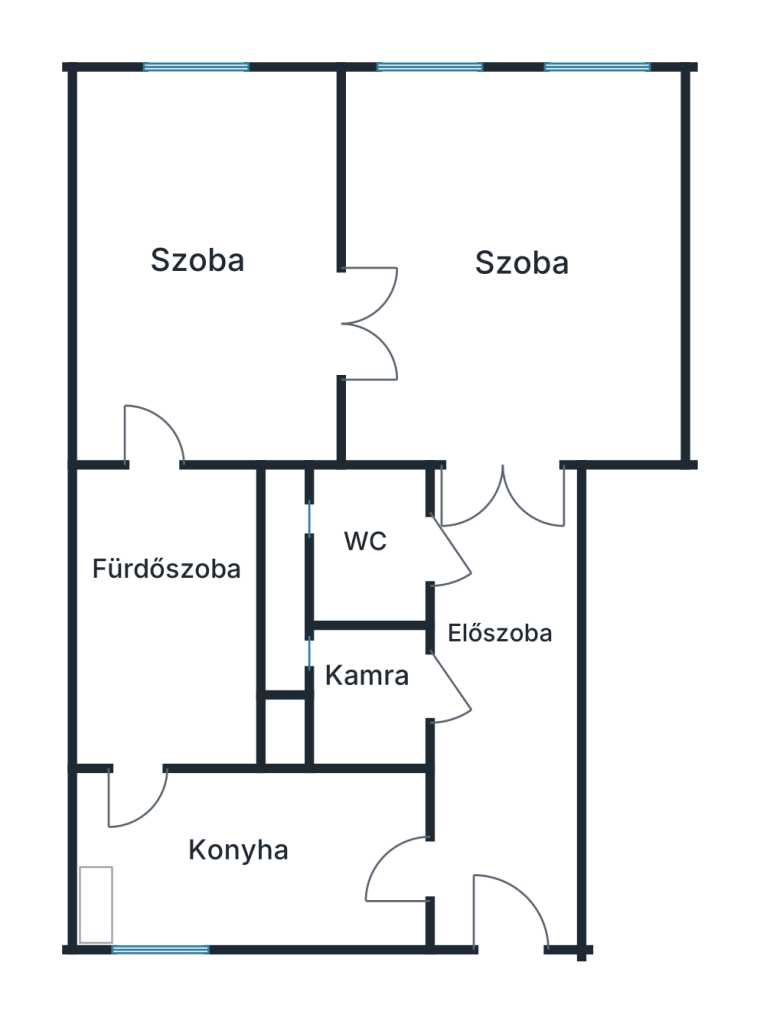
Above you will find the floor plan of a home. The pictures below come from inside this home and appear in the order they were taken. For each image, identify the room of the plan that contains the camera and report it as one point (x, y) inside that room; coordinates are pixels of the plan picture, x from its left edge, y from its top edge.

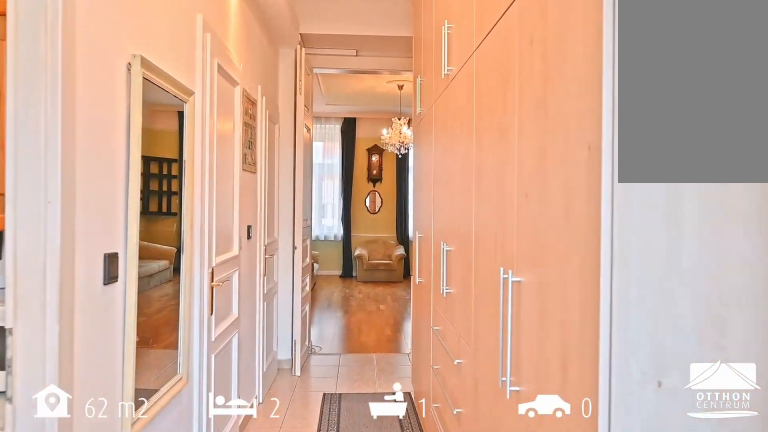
(503, 709)
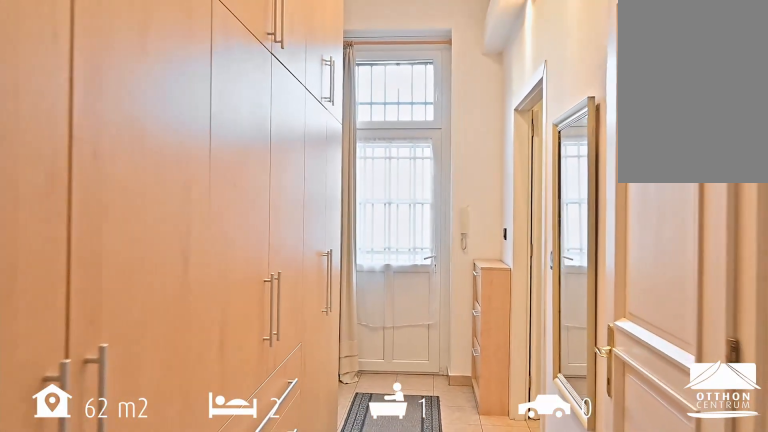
(503, 709)
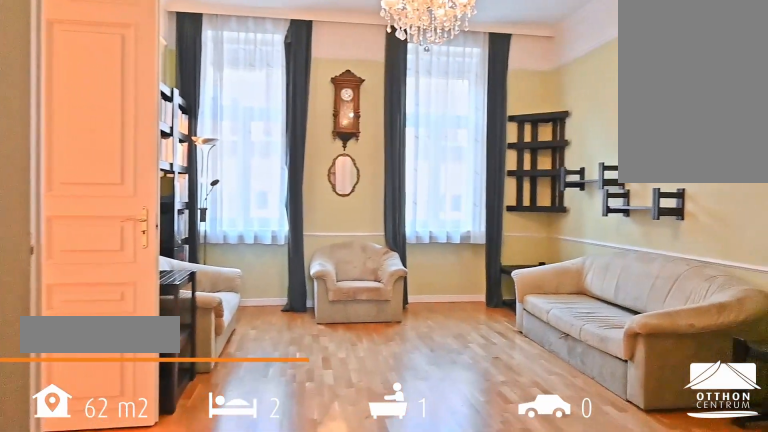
(509, 269)
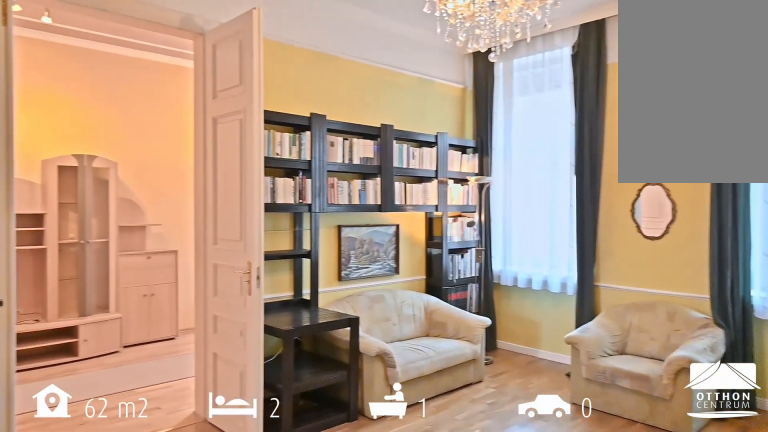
(509, 270)
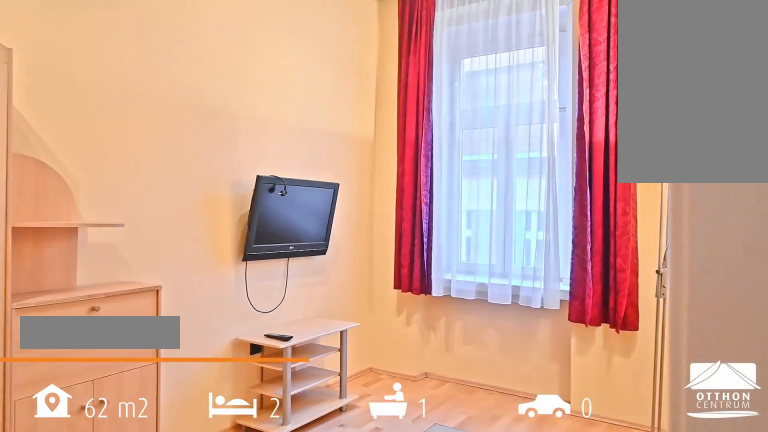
(208, 269)
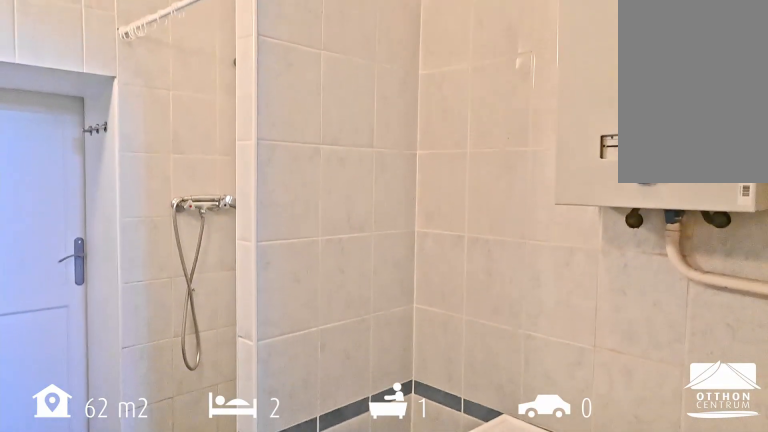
(168, 624)
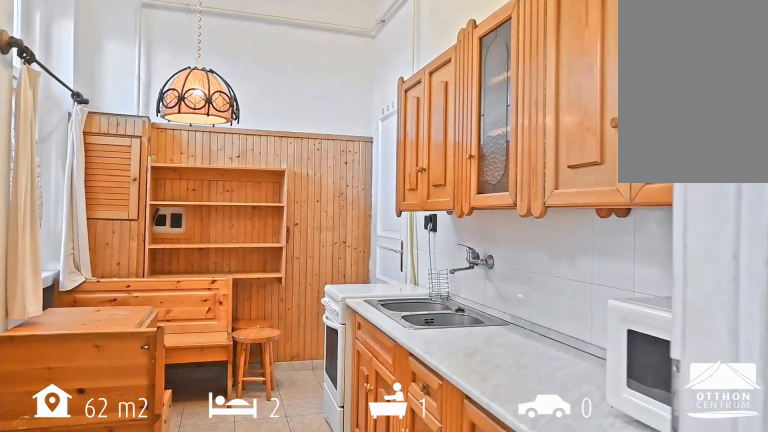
(253, 861)
